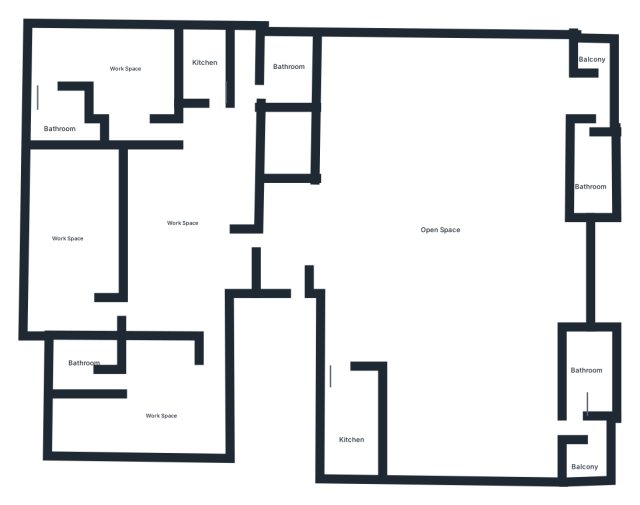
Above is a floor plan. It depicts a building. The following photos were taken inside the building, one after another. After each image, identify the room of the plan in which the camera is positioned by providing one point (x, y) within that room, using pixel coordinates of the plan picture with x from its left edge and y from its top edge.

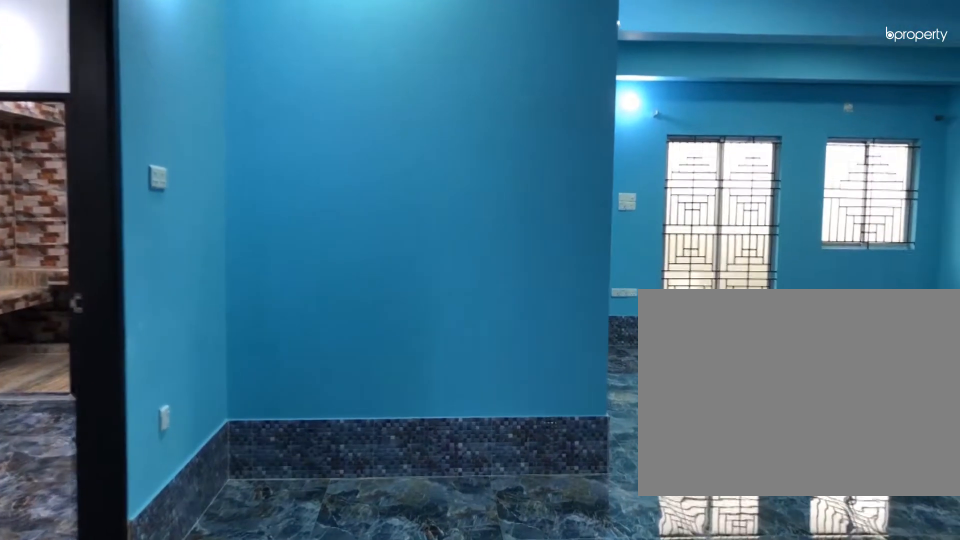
(316, 283)
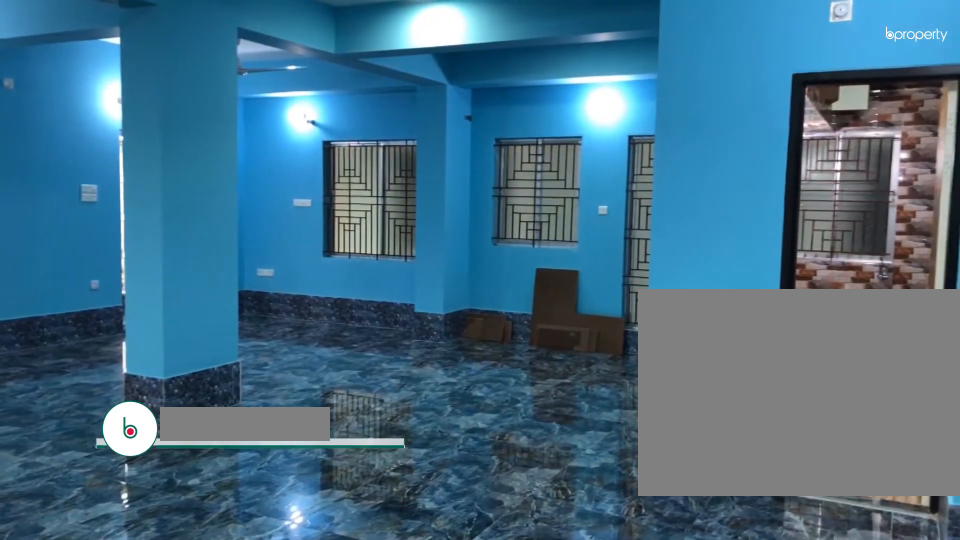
(454, 205)
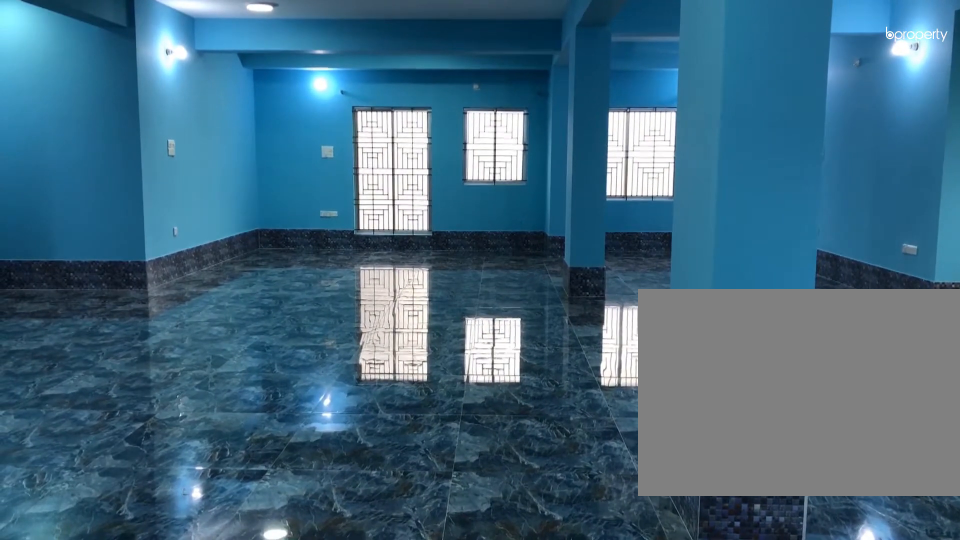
(454, 205)
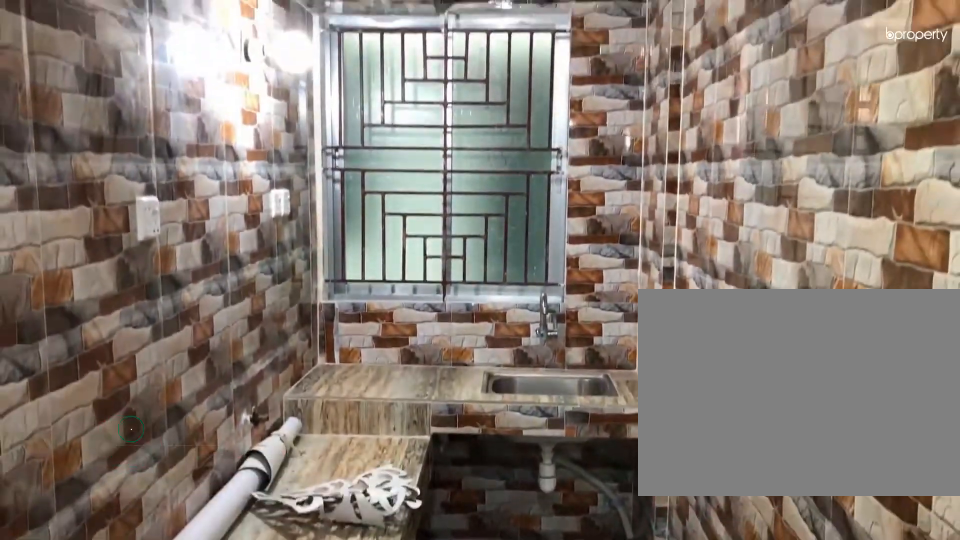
(357, 423)
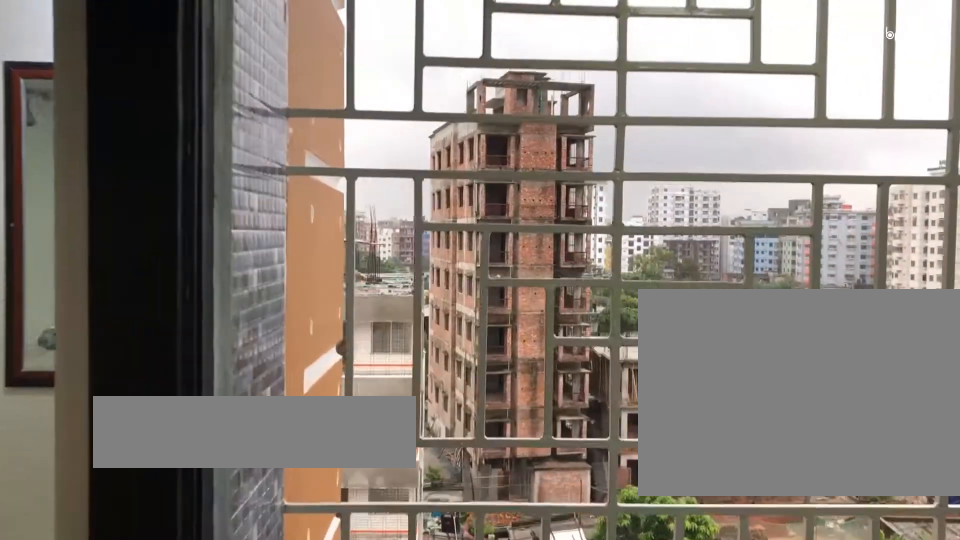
(589, 460)
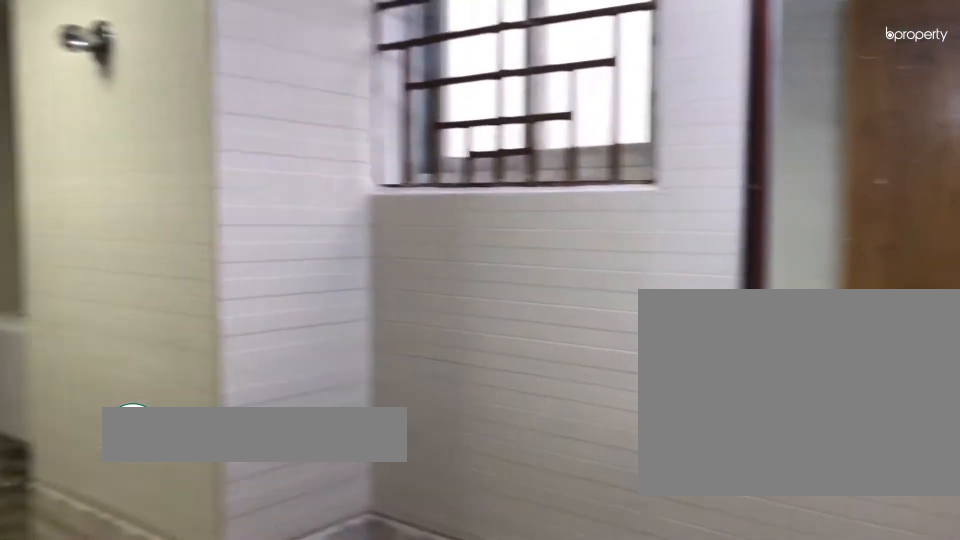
(589, 401)
